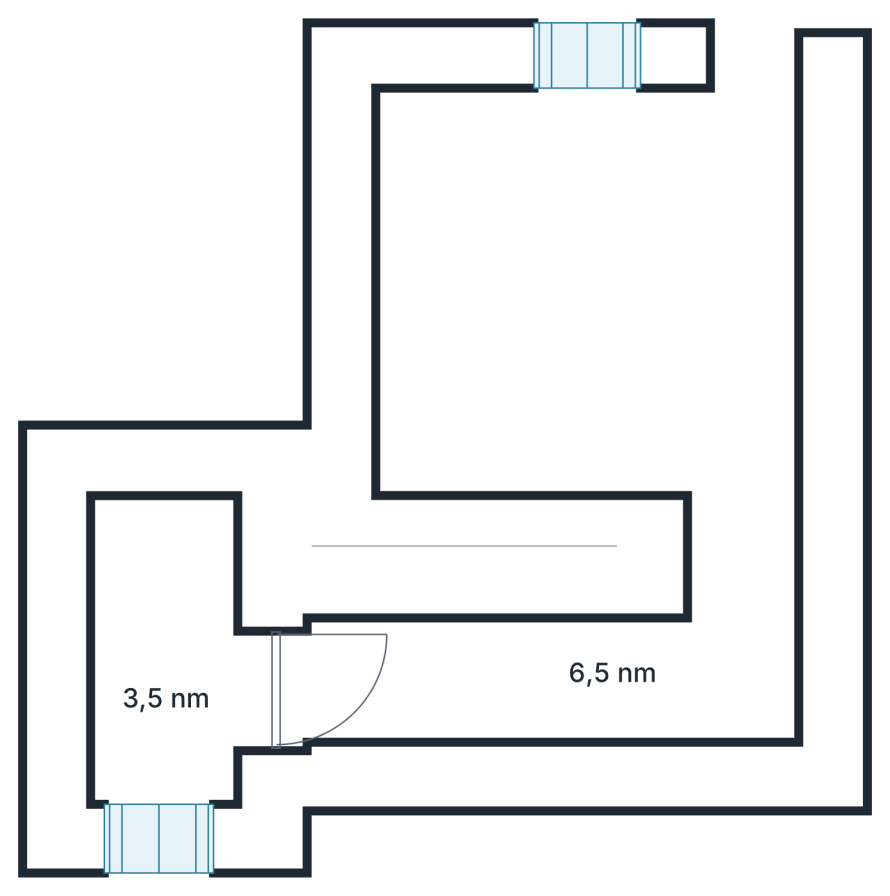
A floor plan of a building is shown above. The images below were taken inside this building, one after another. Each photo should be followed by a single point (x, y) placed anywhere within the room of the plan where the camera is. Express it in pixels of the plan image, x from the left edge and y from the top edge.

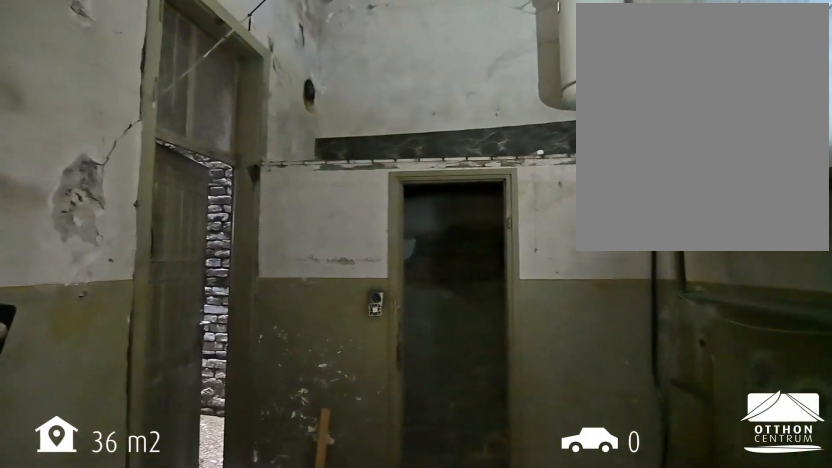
(553, 677)
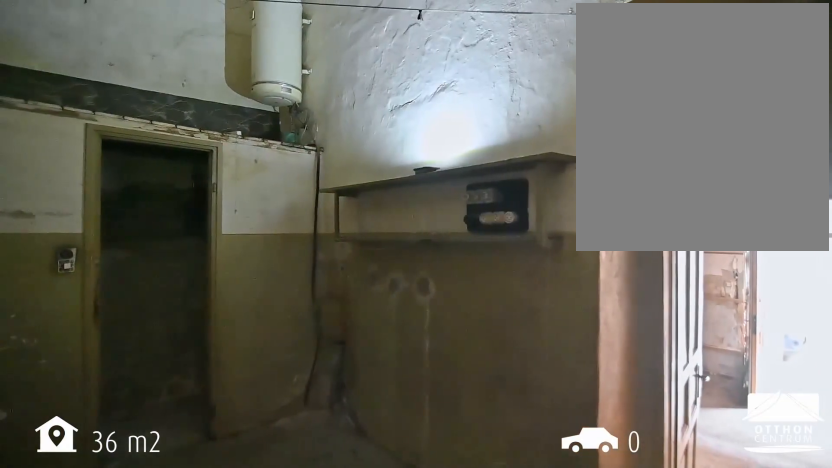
(553, 677)
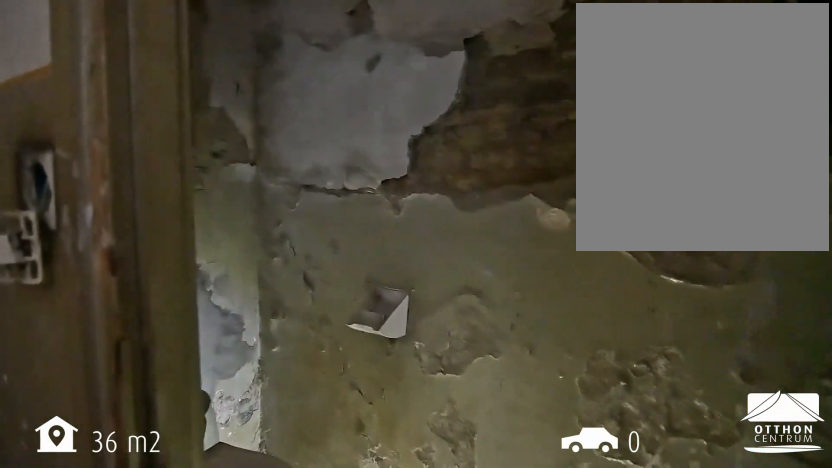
(166, 654)
